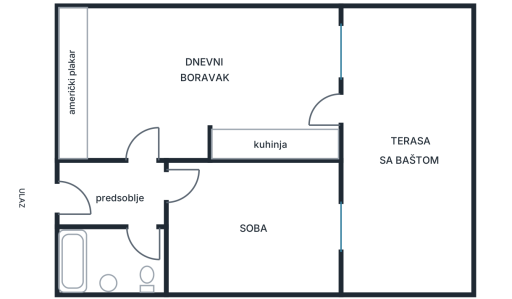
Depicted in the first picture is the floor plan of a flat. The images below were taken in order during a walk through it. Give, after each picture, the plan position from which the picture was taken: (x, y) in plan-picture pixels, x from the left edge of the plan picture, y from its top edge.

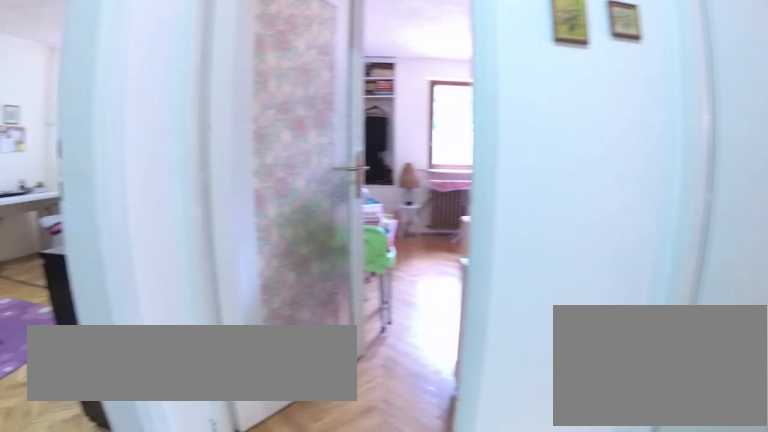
(120, 197)
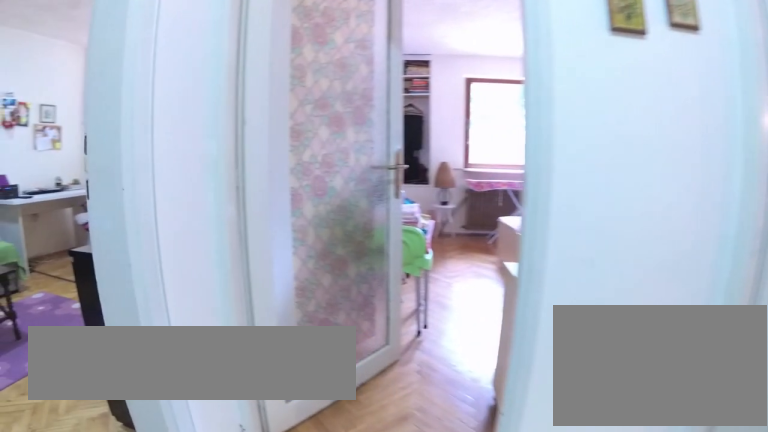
(119, 197)
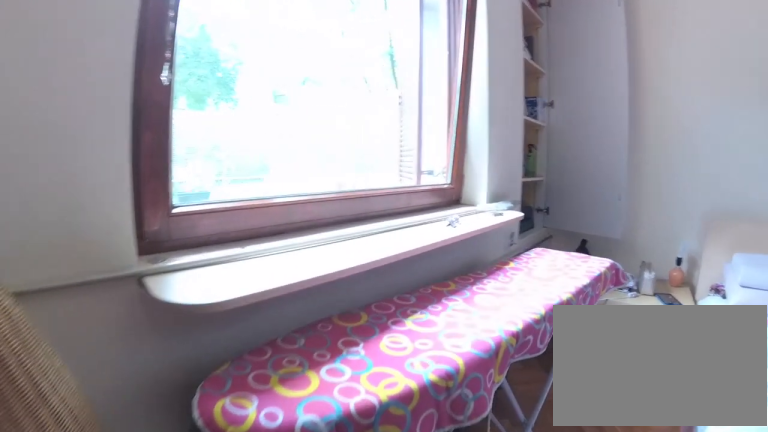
(285, 198)
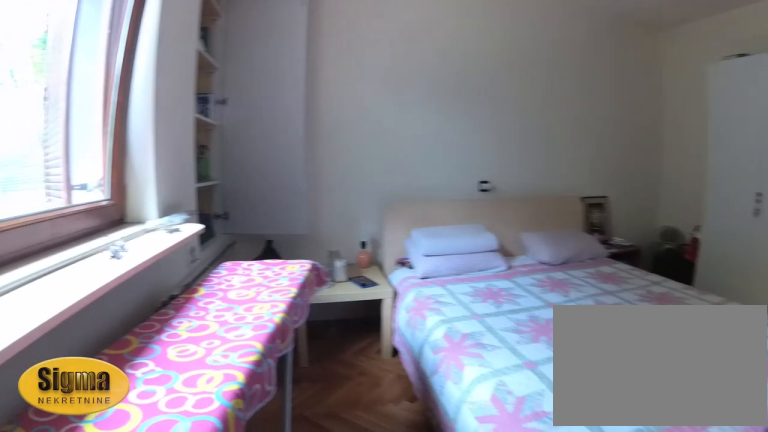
(314, 194)
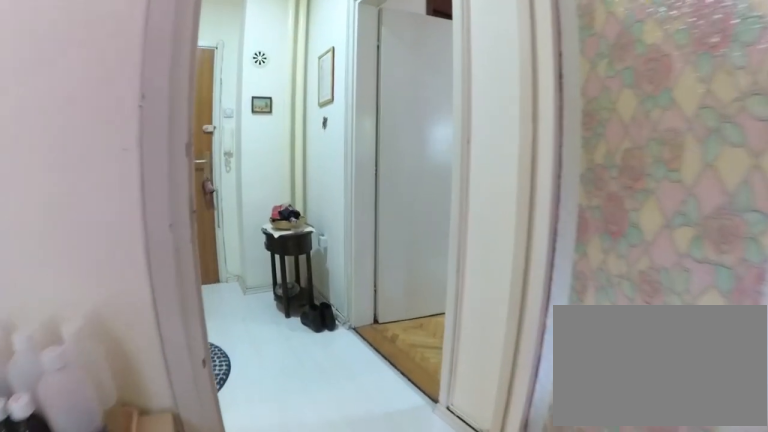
(211, 188)
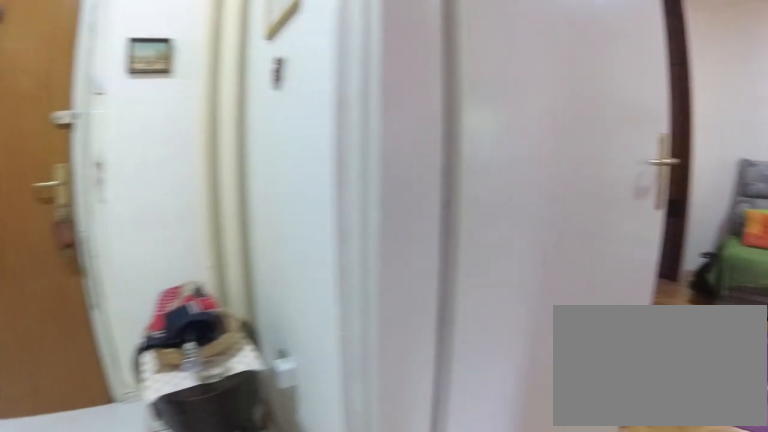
(159, 189)
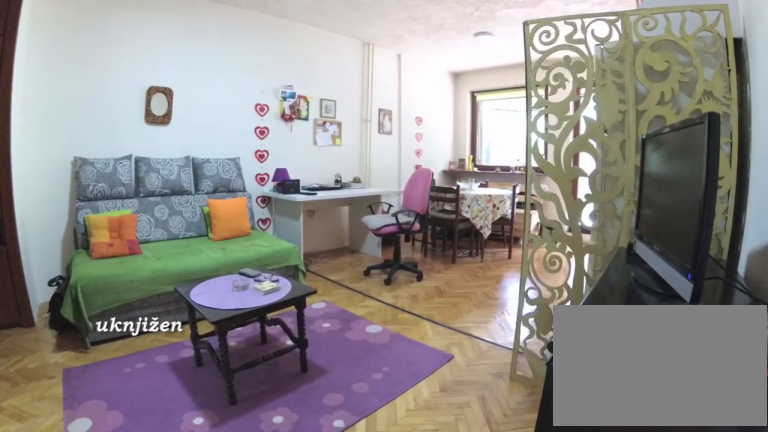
(144, 168)
